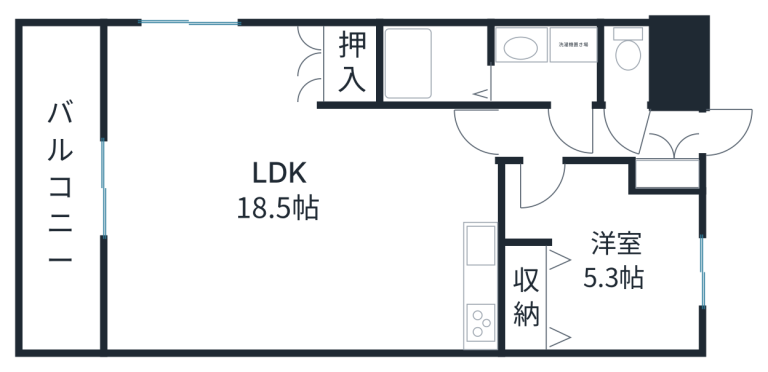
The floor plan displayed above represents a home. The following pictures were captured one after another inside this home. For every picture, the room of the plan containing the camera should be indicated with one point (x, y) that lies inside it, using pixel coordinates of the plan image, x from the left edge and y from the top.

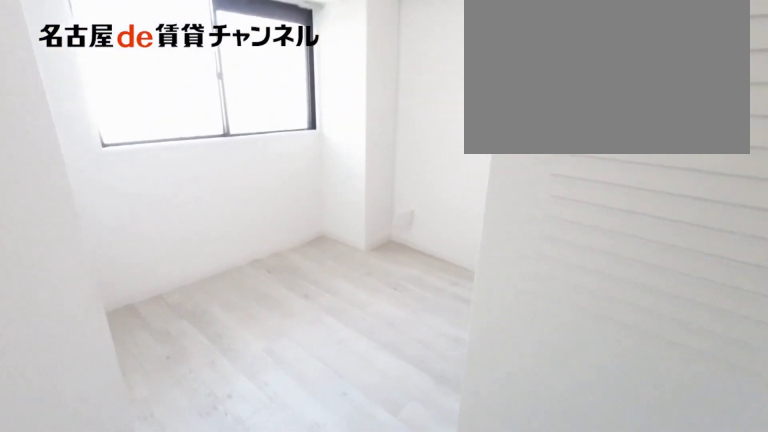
(601, 260)
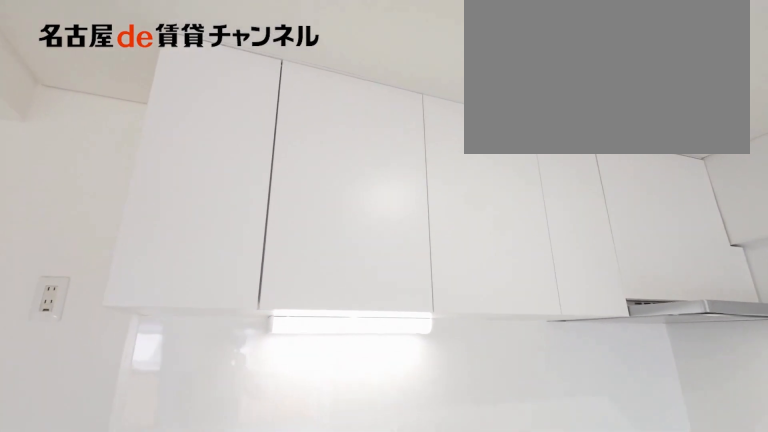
(489, 301)
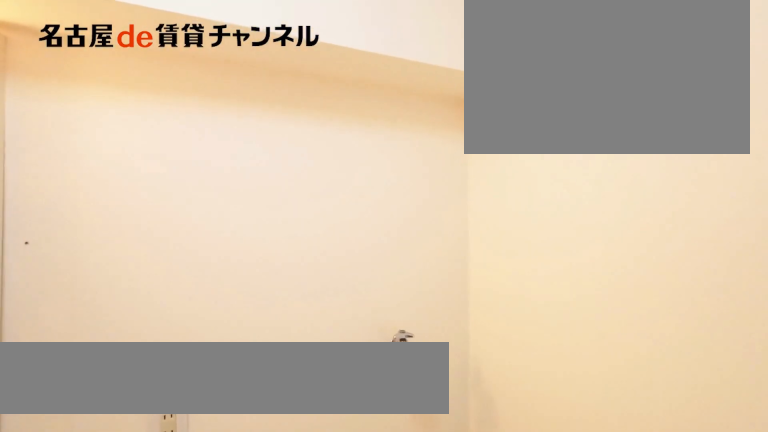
(546, 62)
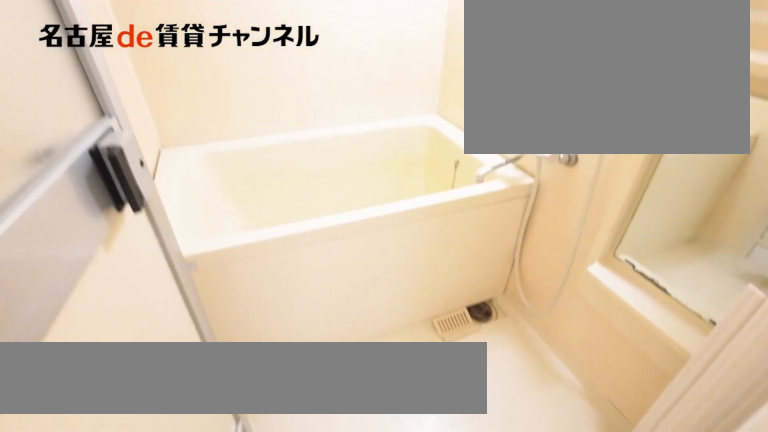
(436, 65)
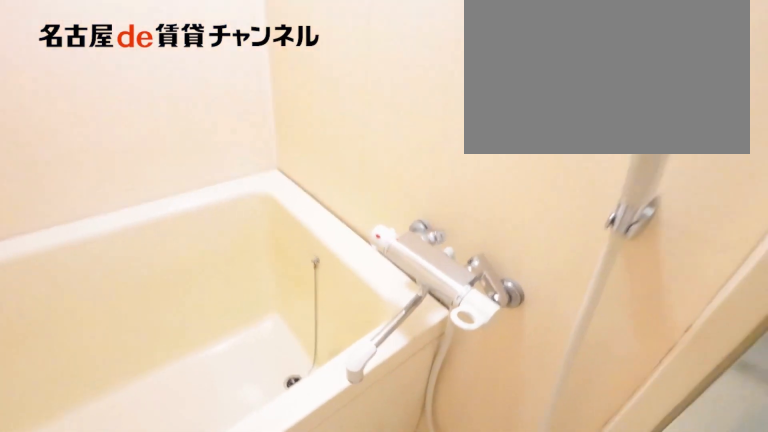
(436, 65)
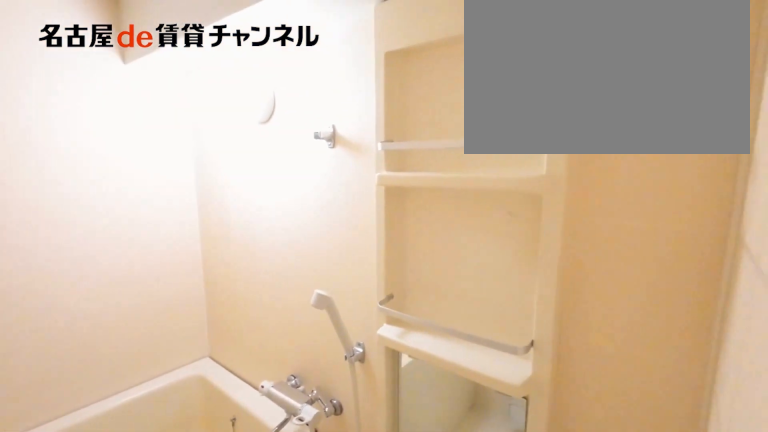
(436, 65)
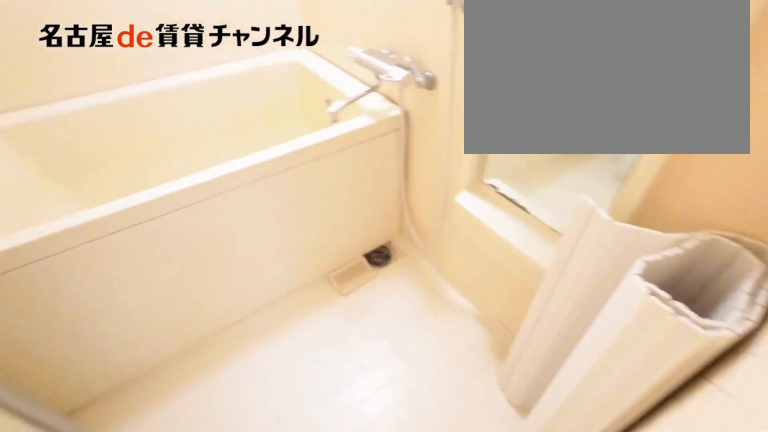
(436, 65)
